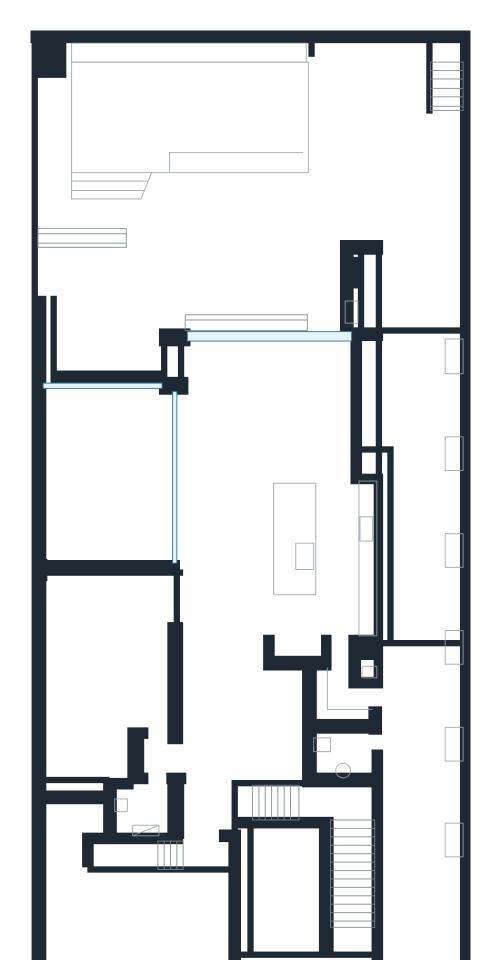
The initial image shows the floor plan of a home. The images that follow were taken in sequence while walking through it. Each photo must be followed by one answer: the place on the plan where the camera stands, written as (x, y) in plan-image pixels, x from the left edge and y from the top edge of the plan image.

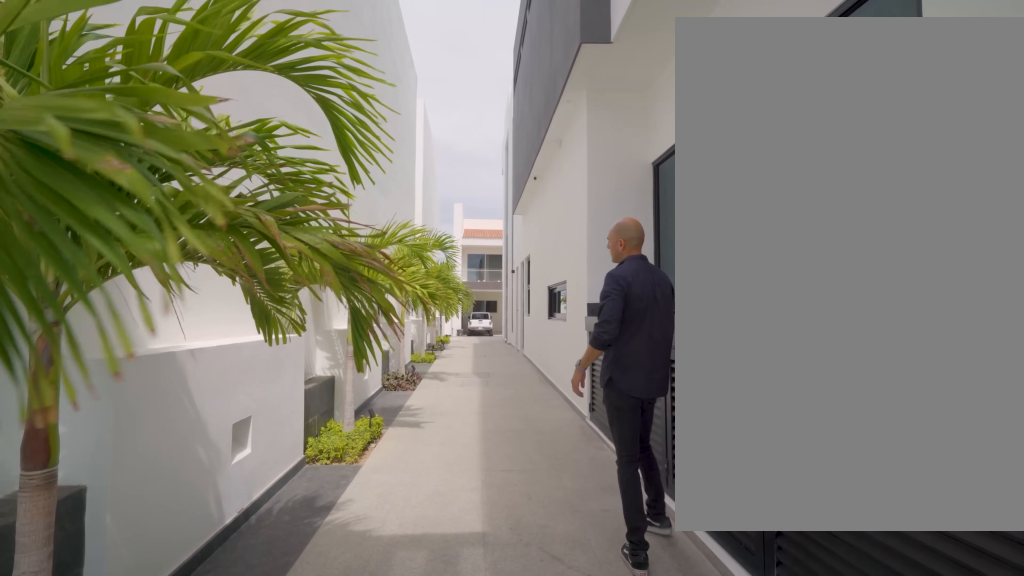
(424, 412)
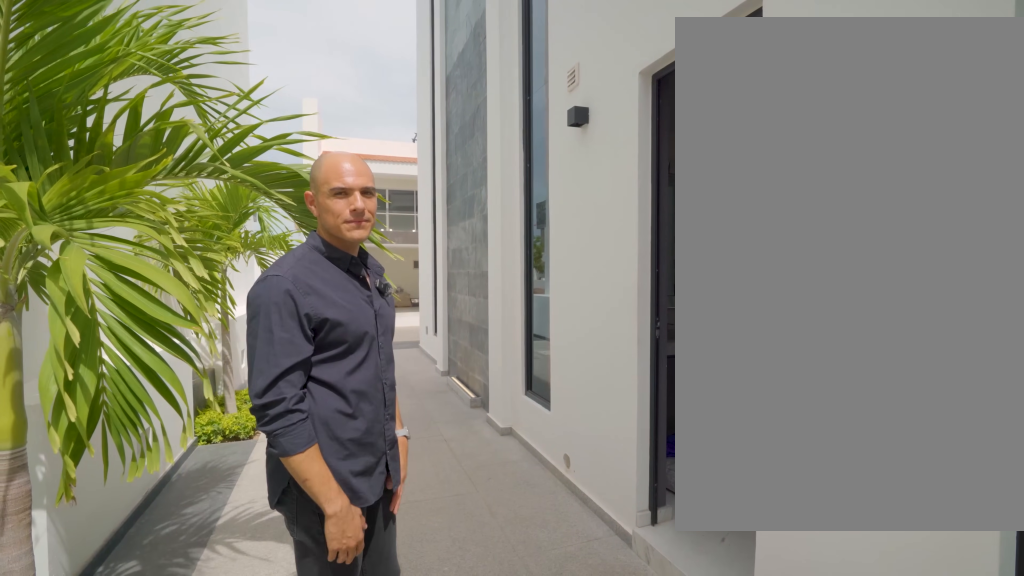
(417, 662)
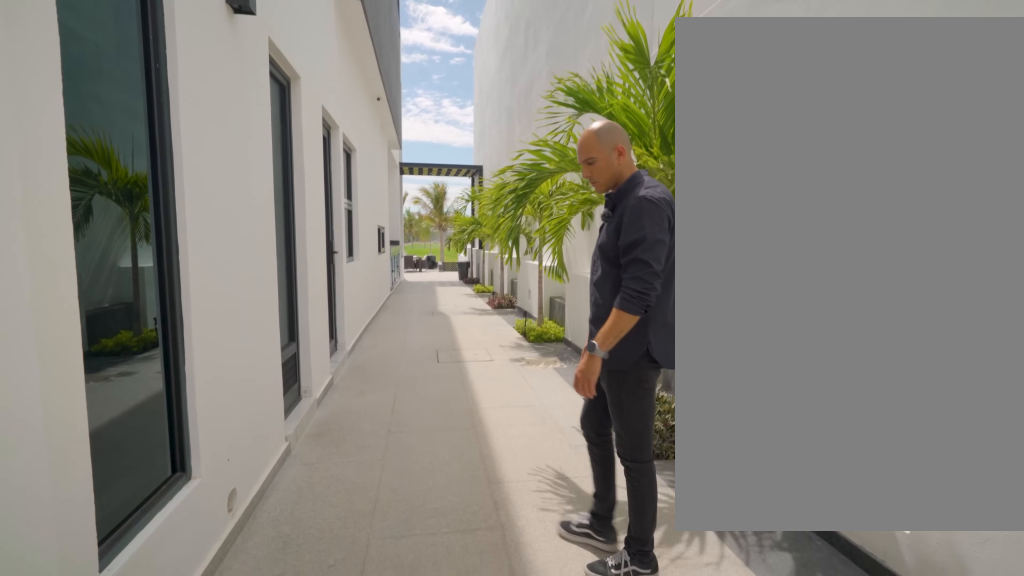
(414, 879)
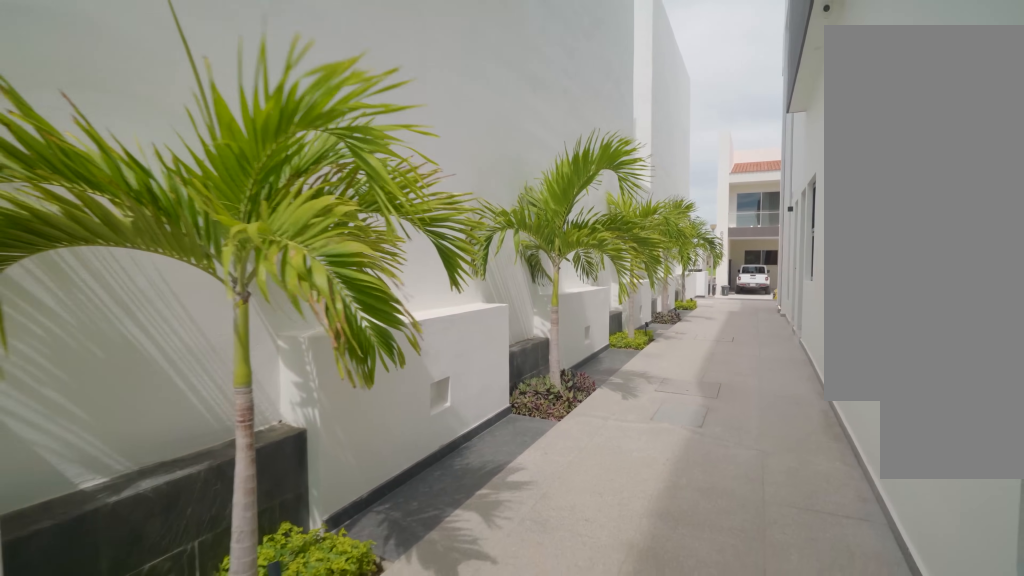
(417, 532)
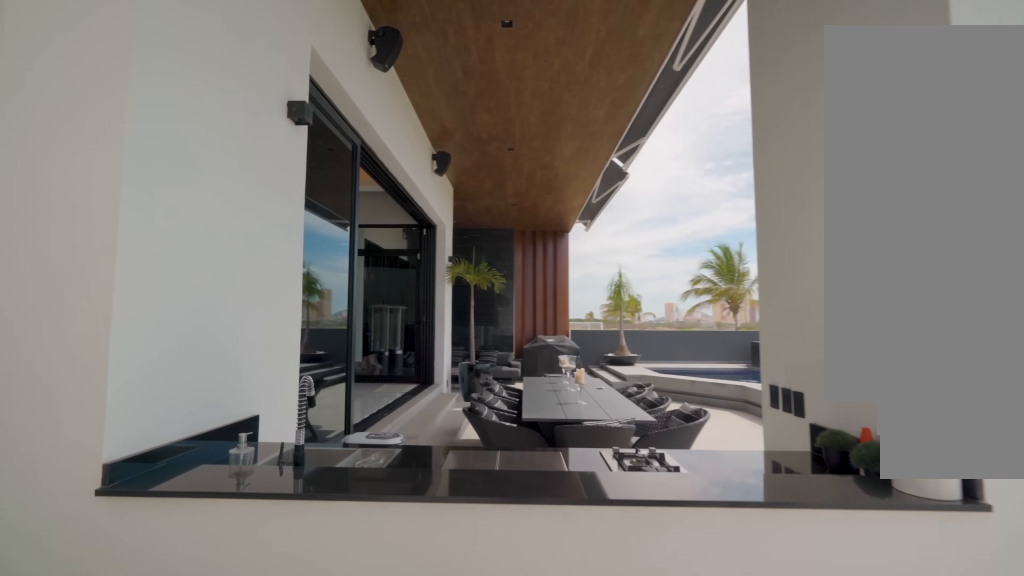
(411, 270)
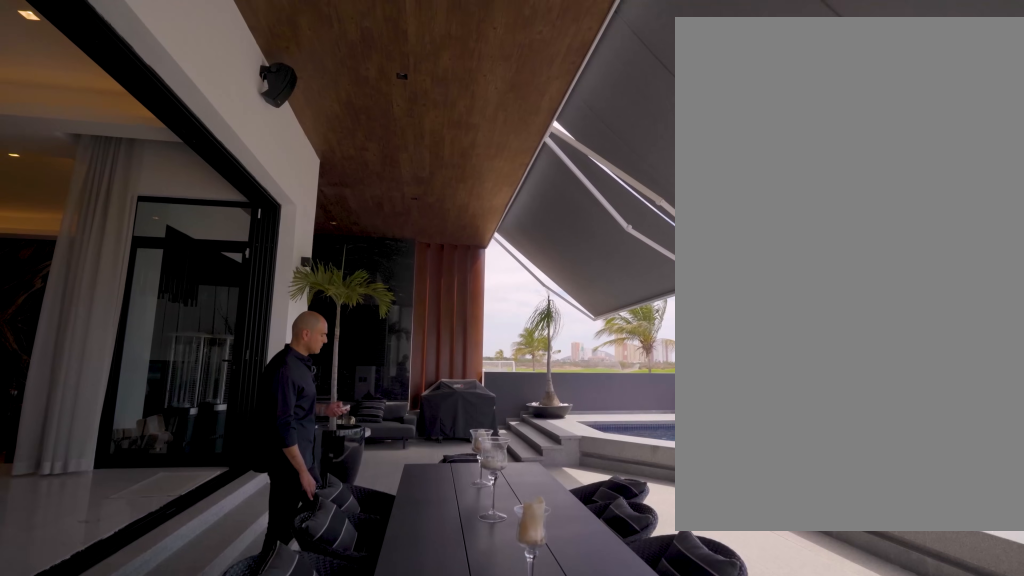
(335, 245)
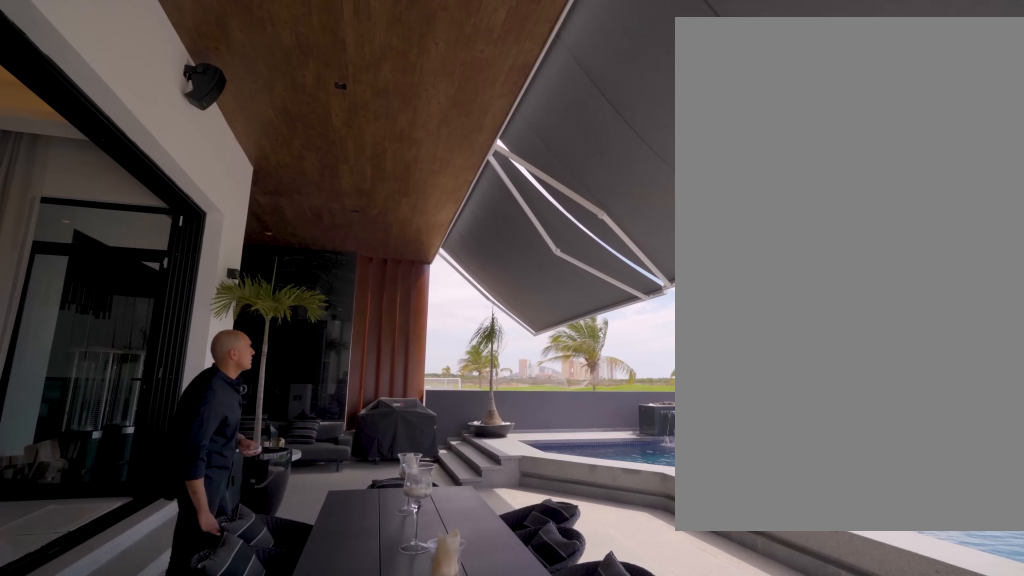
(335, 245)
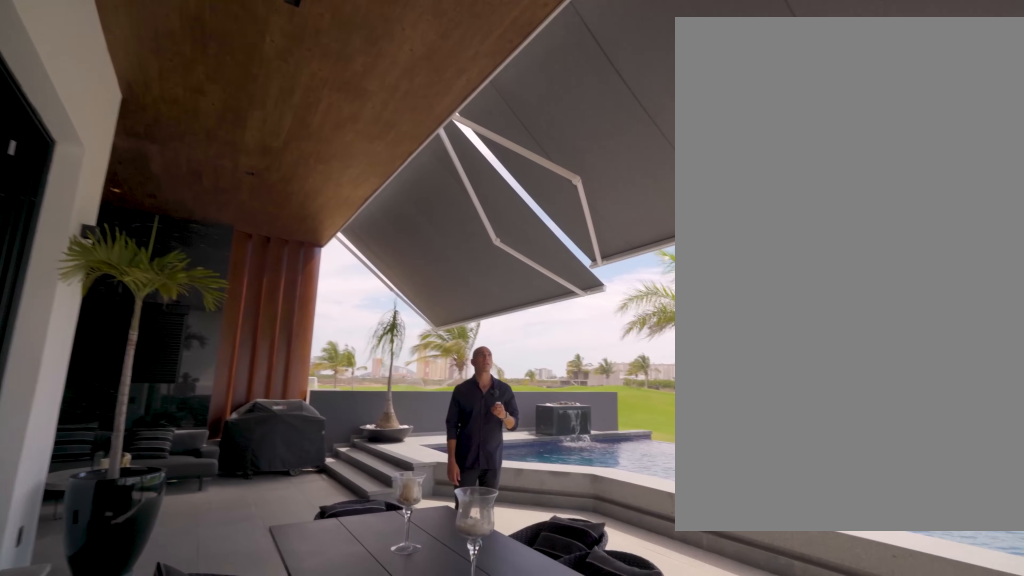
(335, 245)
